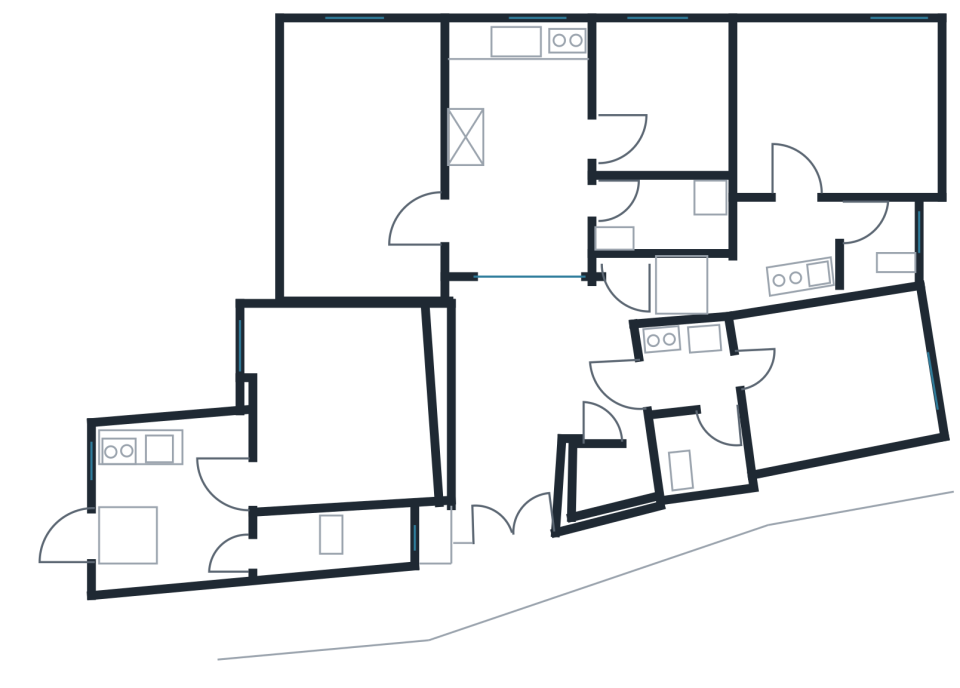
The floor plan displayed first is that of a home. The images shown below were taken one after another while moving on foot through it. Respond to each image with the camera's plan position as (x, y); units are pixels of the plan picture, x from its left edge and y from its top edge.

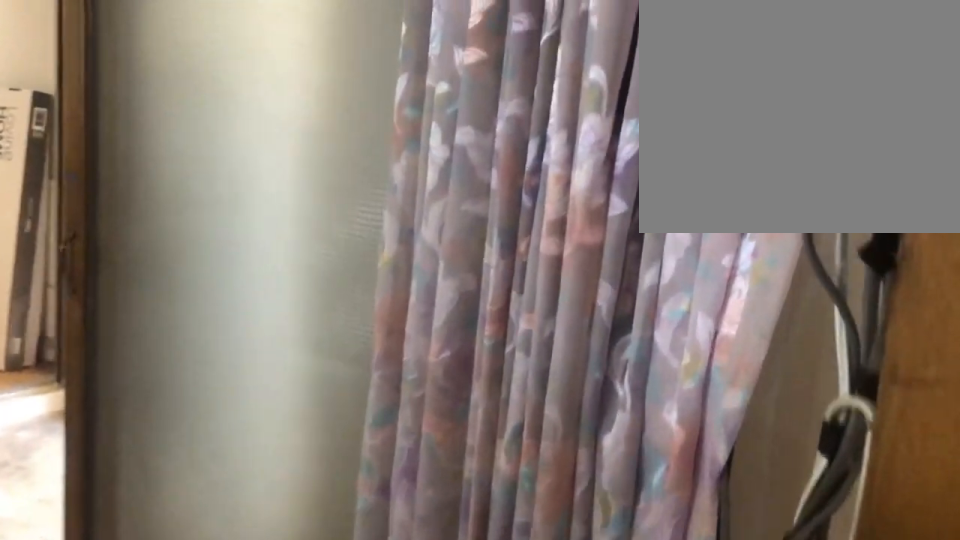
(447, 225)
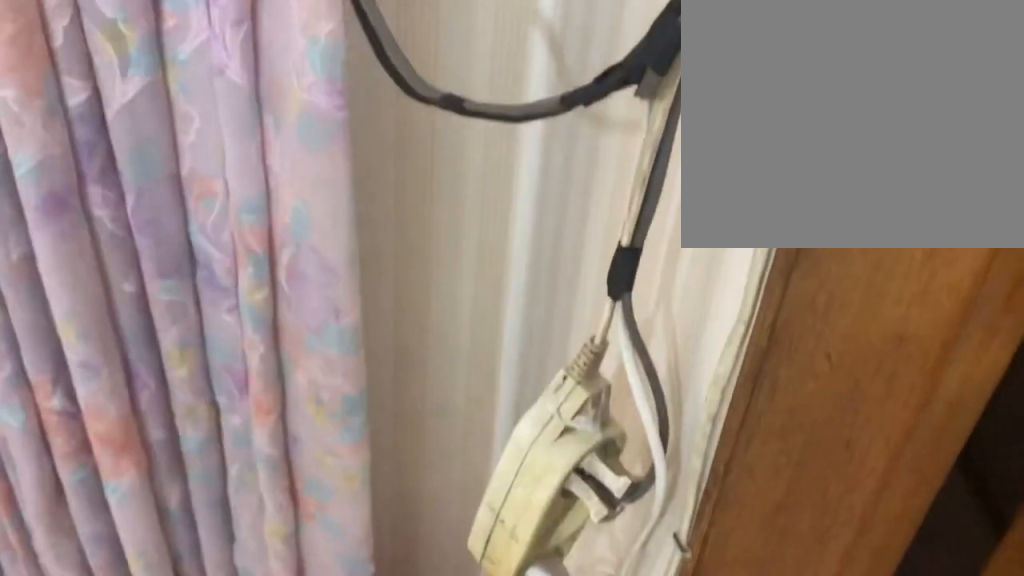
(515, 210)
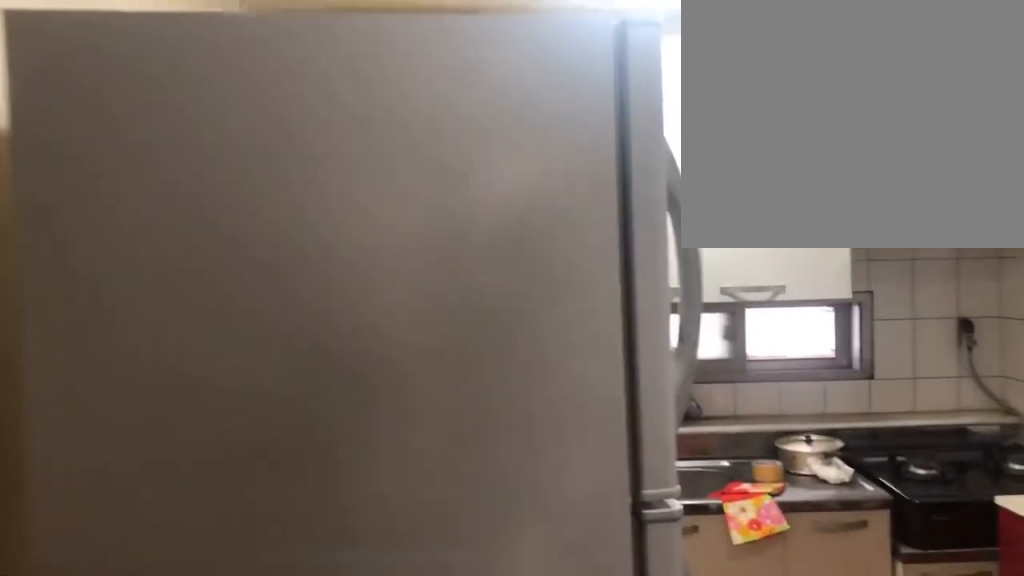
(524, 197)
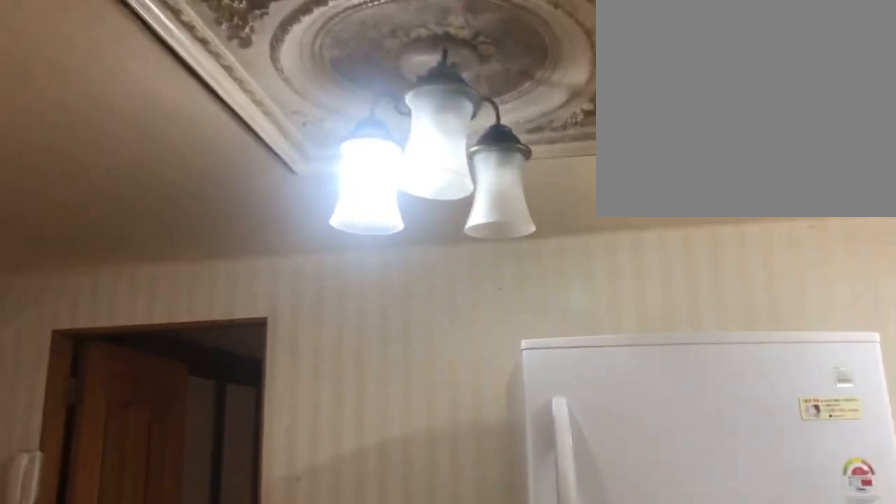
(595, 134)
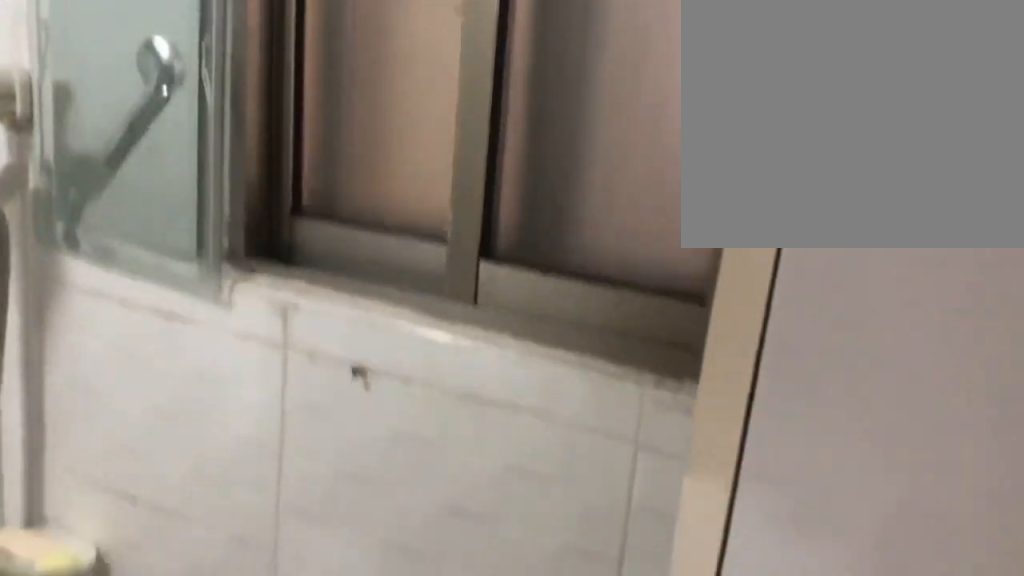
(605, 214)
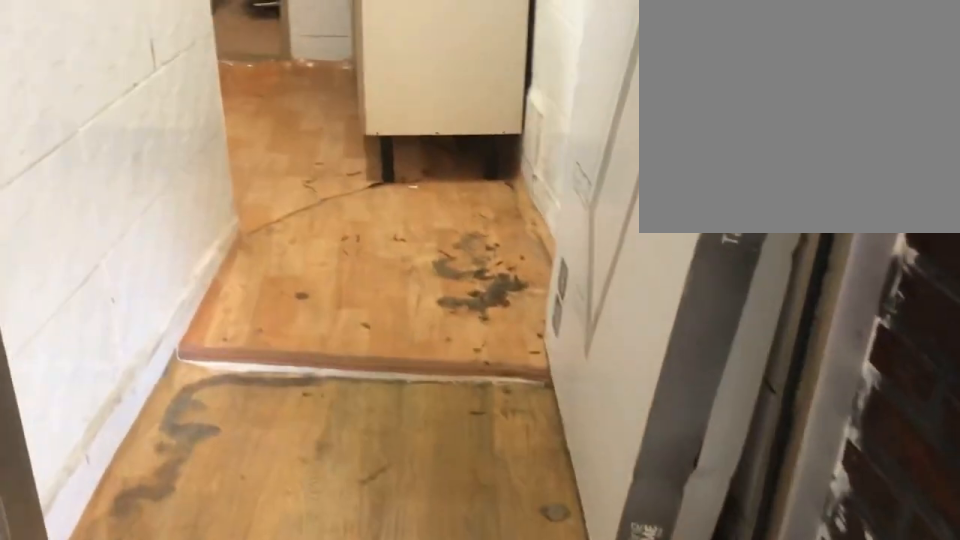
(632, 291)
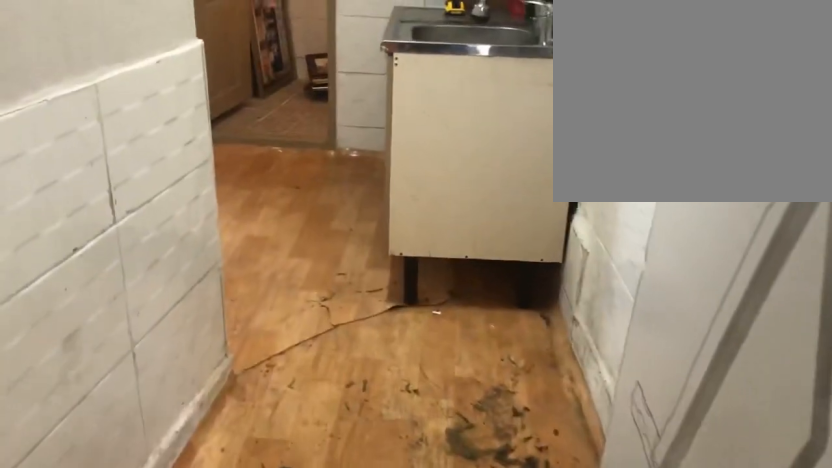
(669, 290)
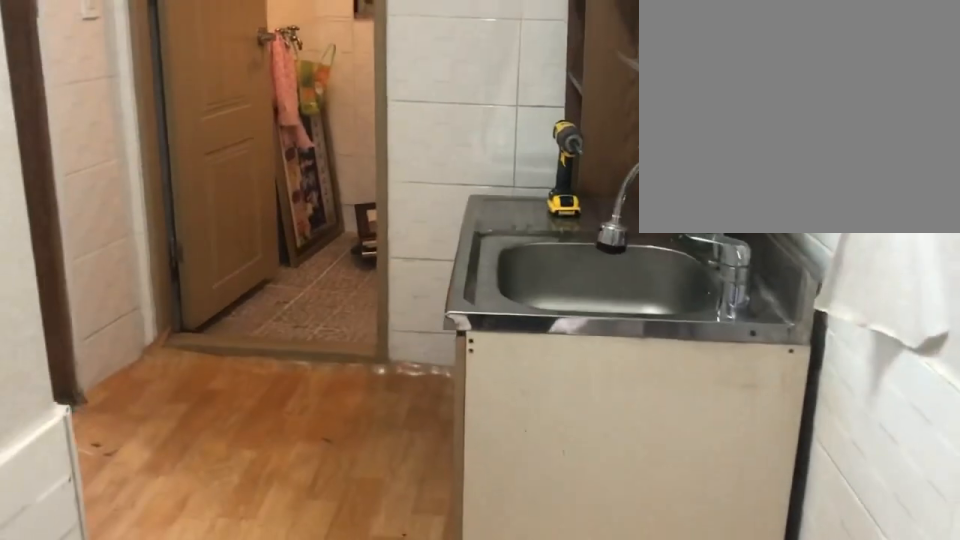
(742, 284)
